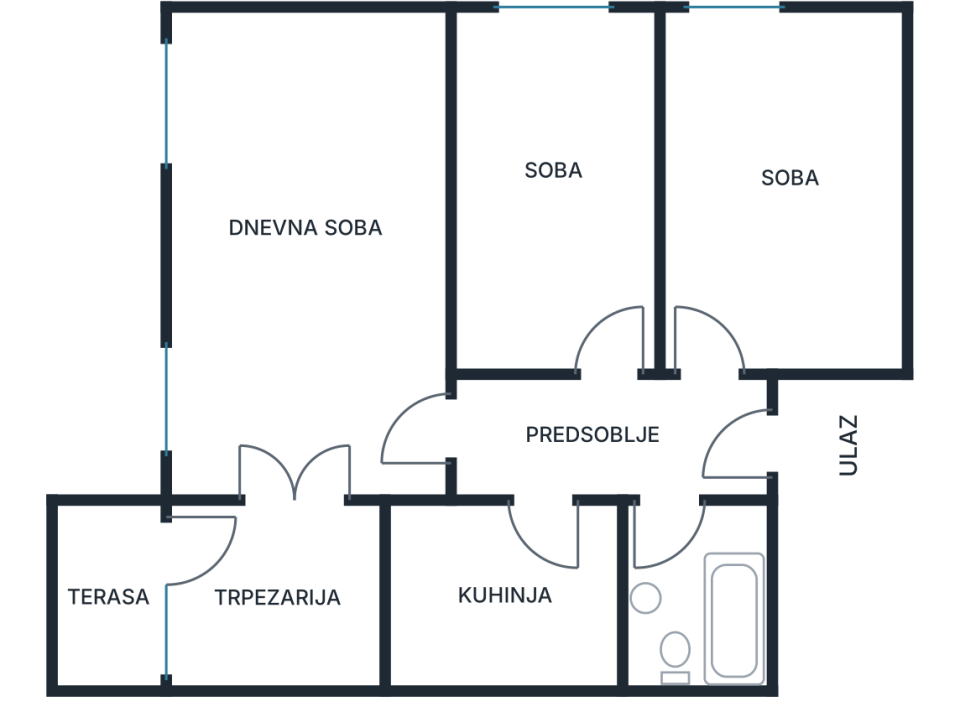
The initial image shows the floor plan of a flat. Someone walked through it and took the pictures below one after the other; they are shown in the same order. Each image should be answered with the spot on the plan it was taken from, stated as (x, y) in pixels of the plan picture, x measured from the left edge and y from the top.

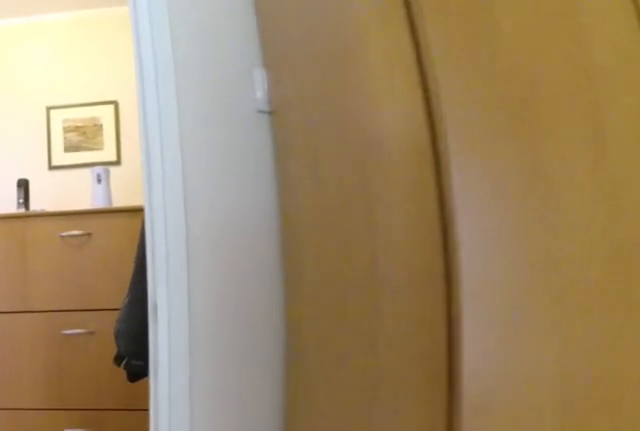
(593, 265)
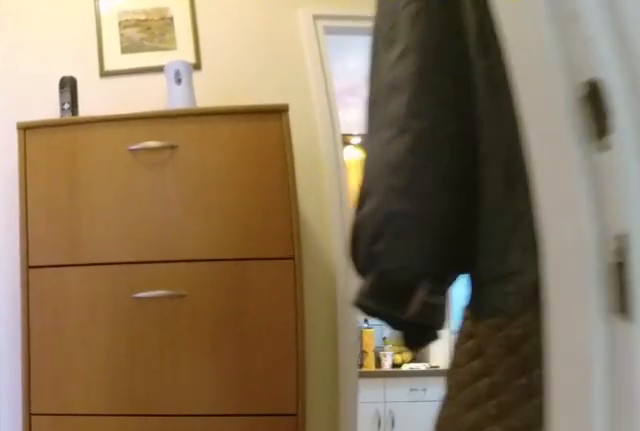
(599, 339)
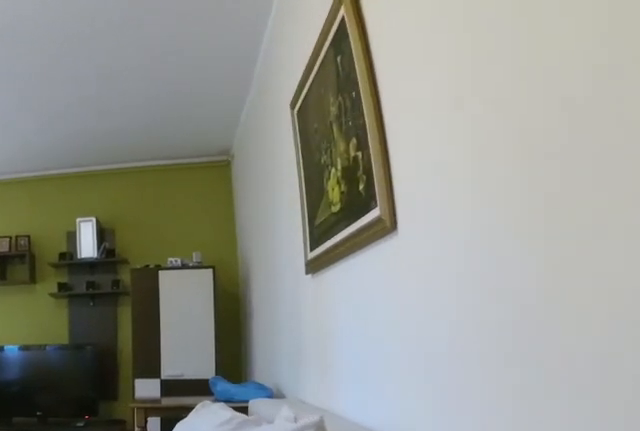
(407, 411)
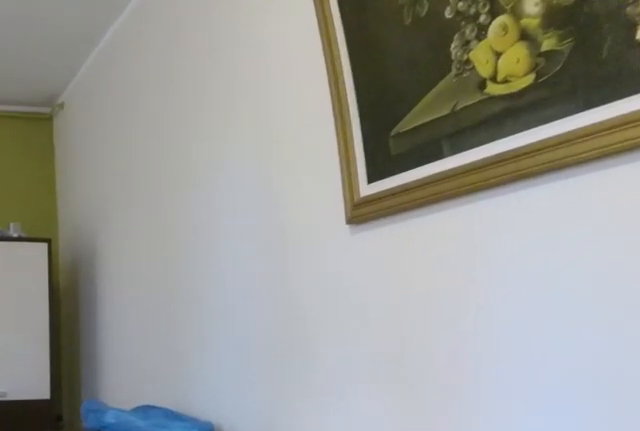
(365, 239)
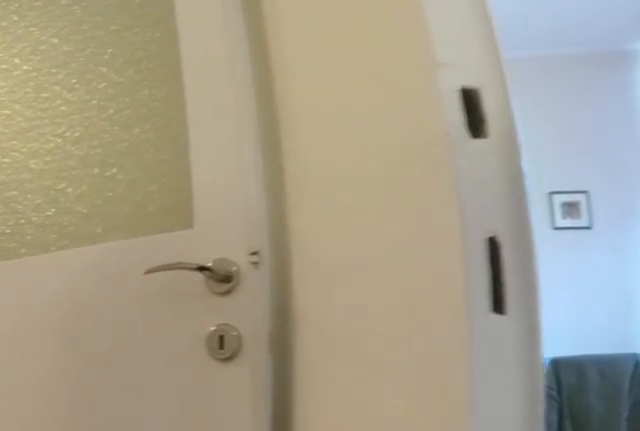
(326, 397)
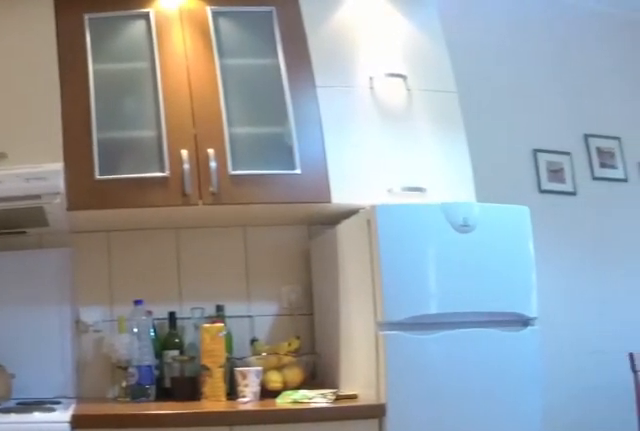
(540, 483)
